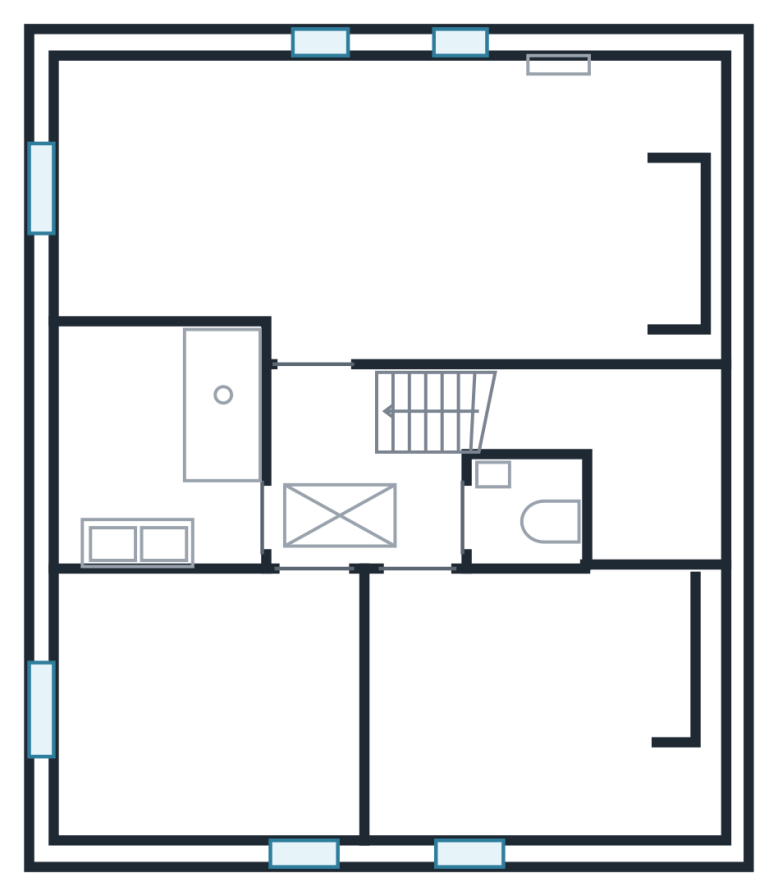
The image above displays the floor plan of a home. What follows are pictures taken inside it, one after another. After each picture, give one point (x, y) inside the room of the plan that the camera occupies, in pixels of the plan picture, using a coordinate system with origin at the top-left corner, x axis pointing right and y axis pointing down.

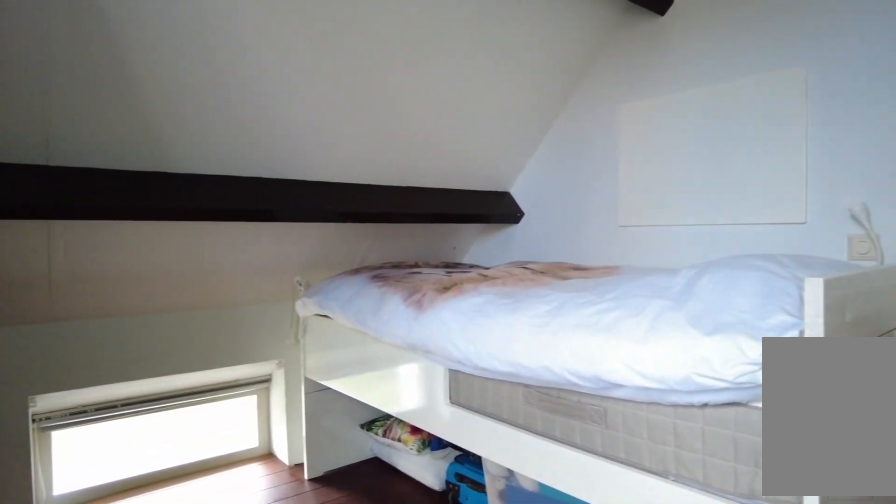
(245, 709)
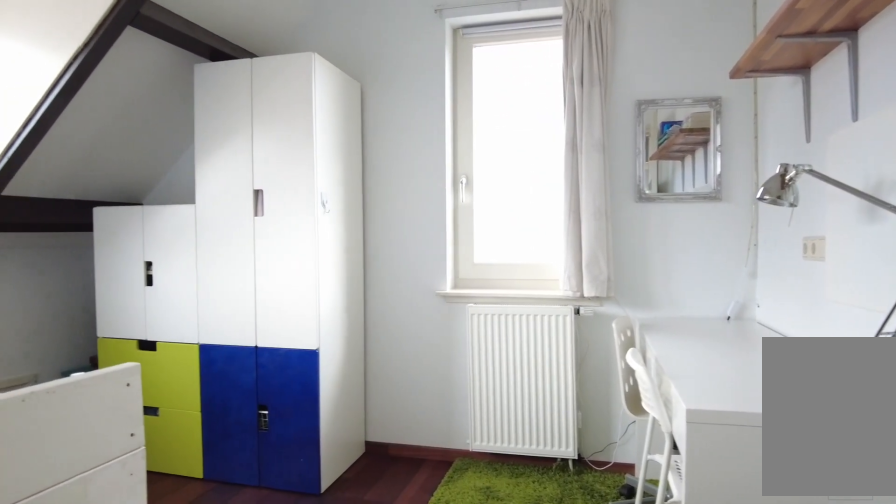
(525, 705)
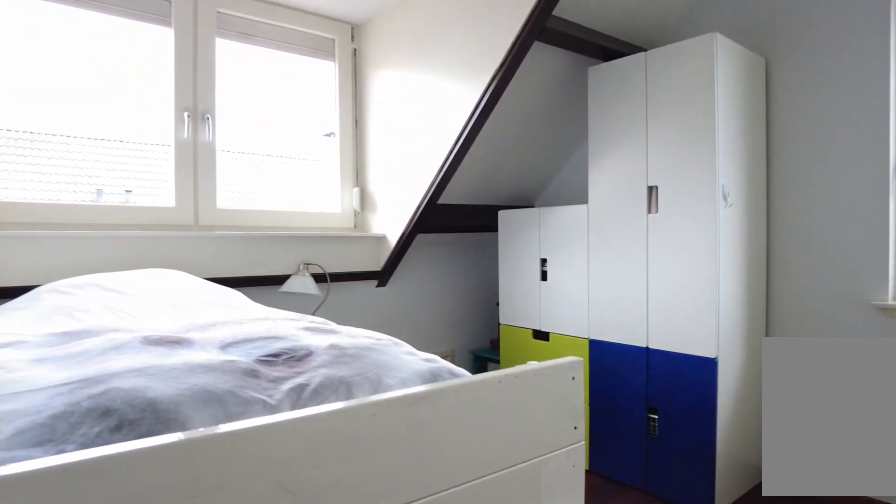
(525, 705)
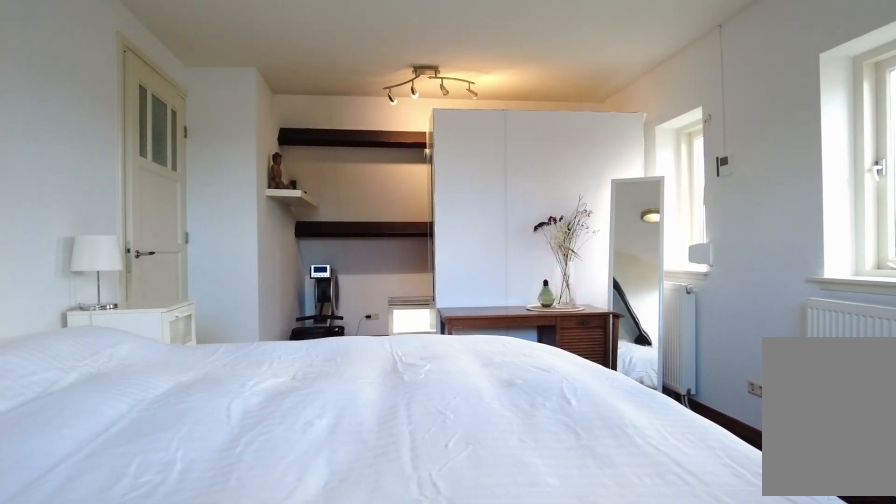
(411, 207)
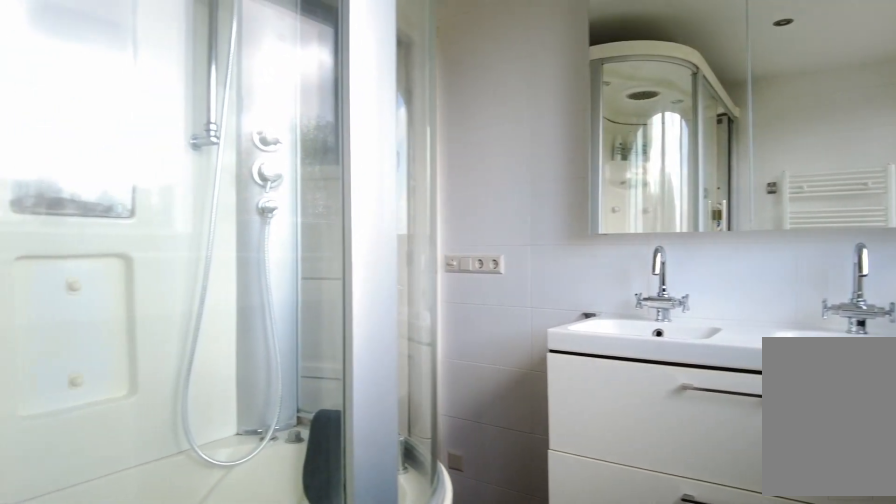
(154, 446)
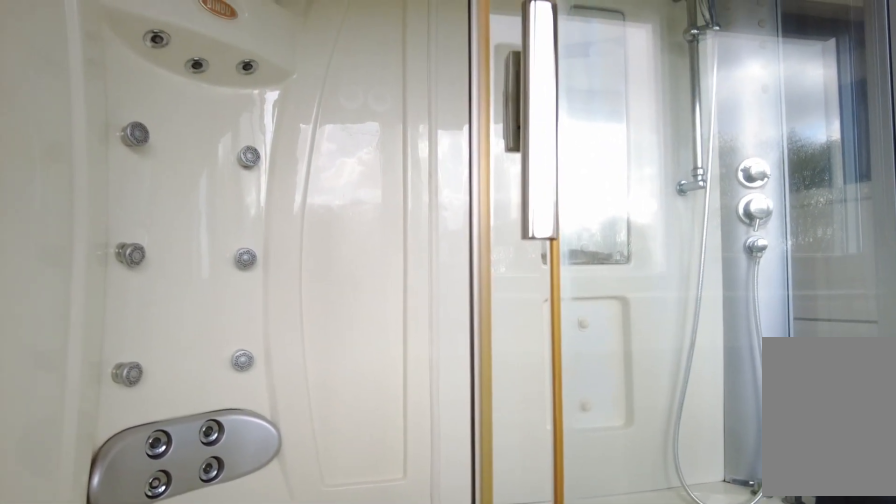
(154, 446)
